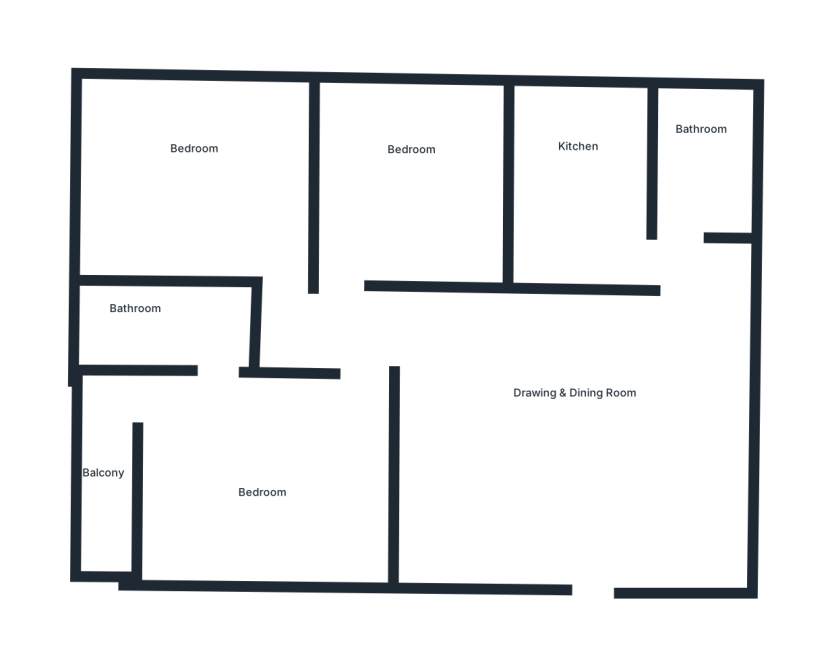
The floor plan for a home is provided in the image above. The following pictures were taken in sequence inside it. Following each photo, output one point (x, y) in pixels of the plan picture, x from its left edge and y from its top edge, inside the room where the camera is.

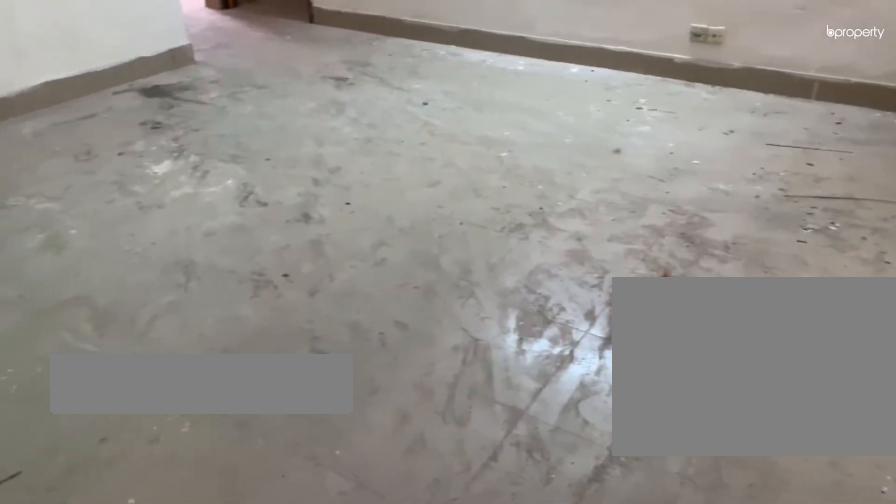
(562, 439)
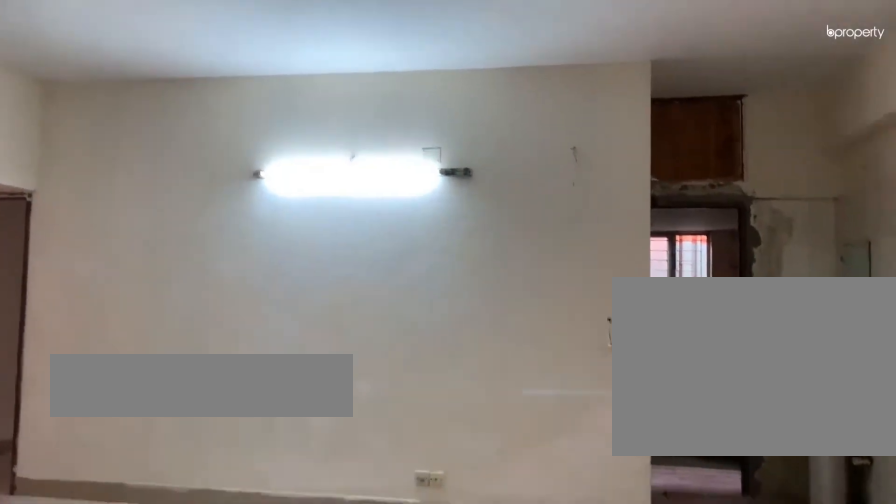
(562, 439)
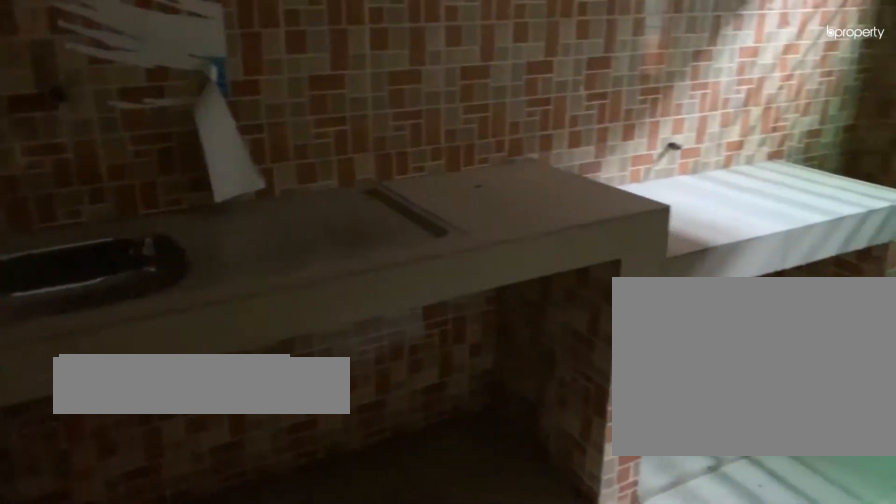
(580, 190)
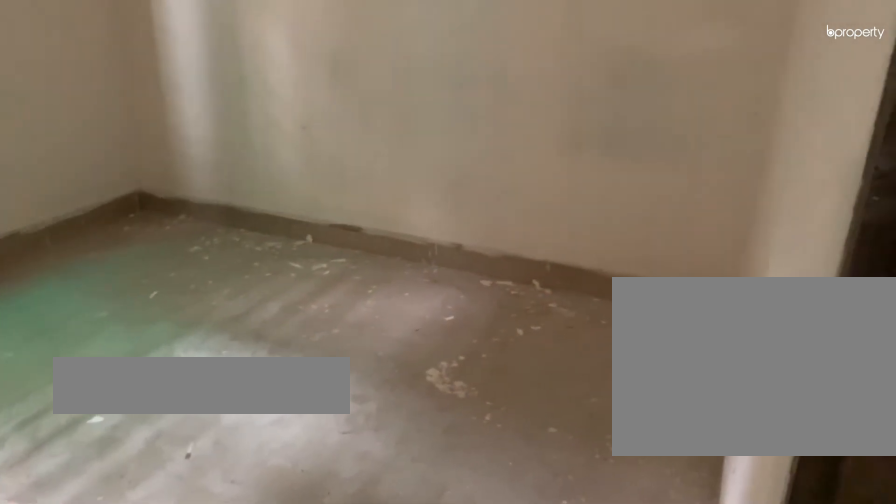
(415, 184)
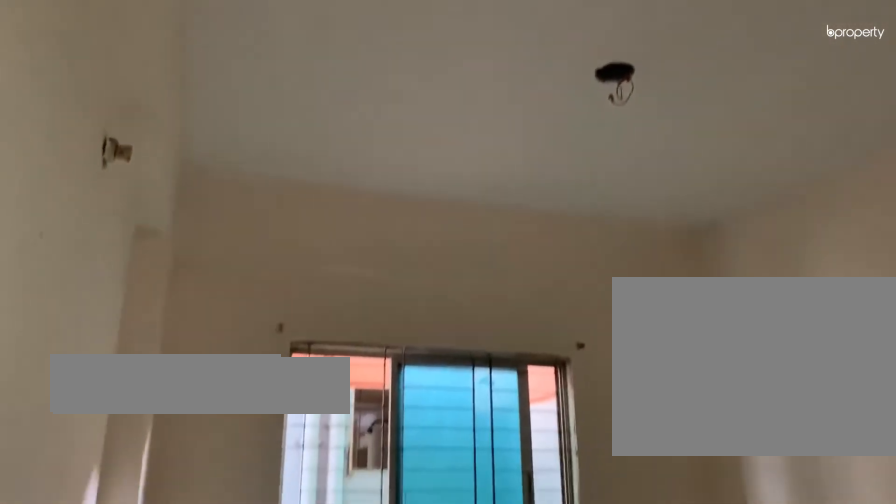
(415, 184)
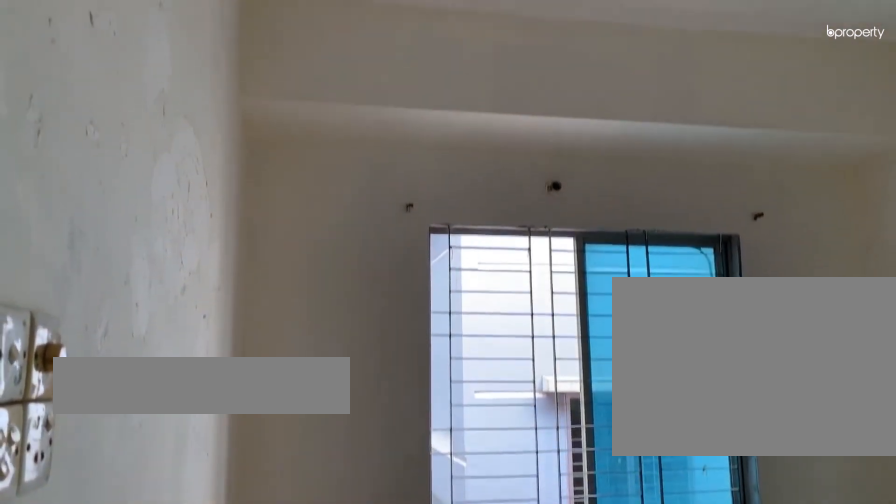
(192, 182)
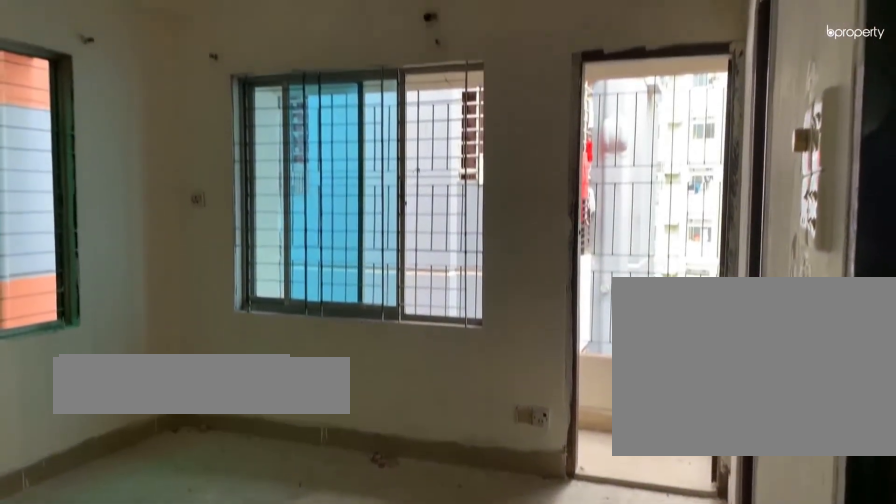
(267, 483)
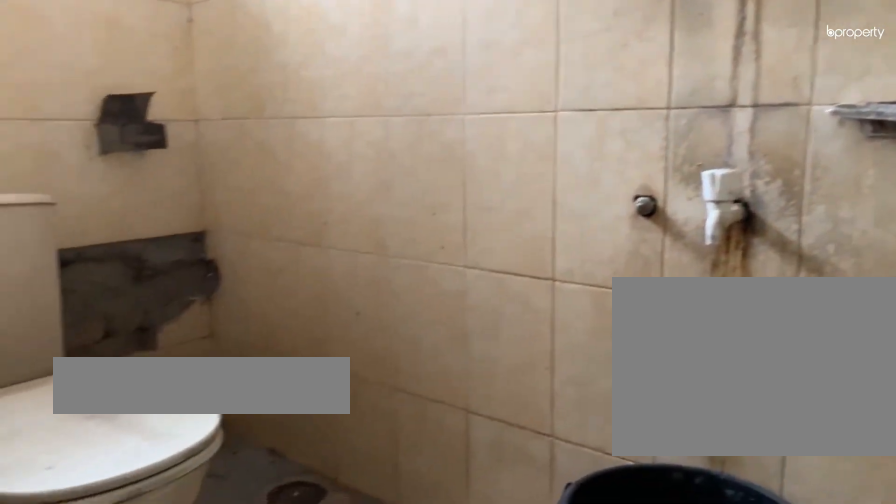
(162, 325)
